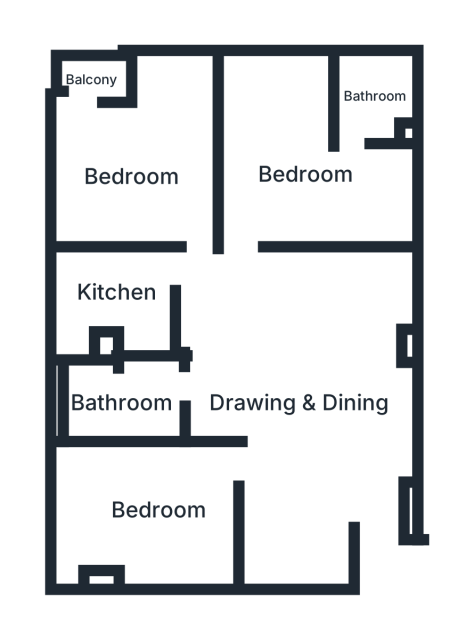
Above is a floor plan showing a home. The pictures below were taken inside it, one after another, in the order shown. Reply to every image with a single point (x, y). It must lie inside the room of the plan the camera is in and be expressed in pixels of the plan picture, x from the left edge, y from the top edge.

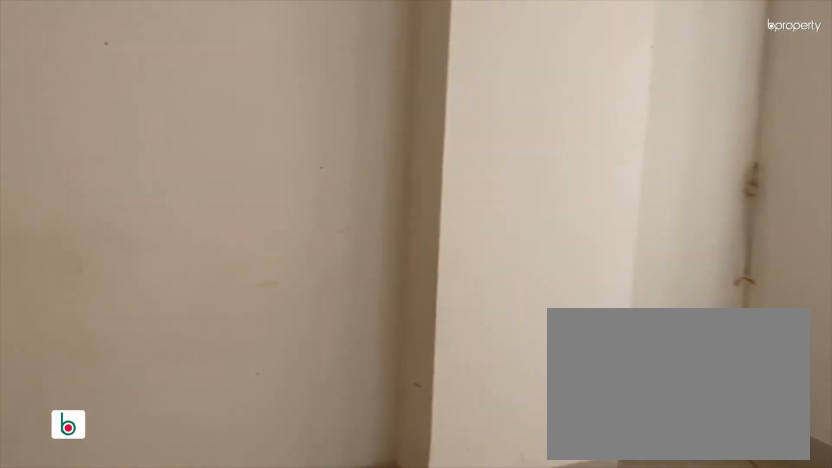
(164, 504)
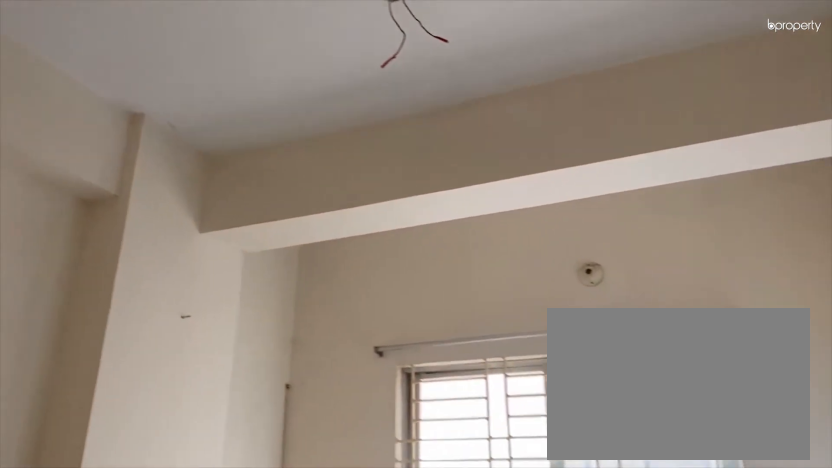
(164, 504)
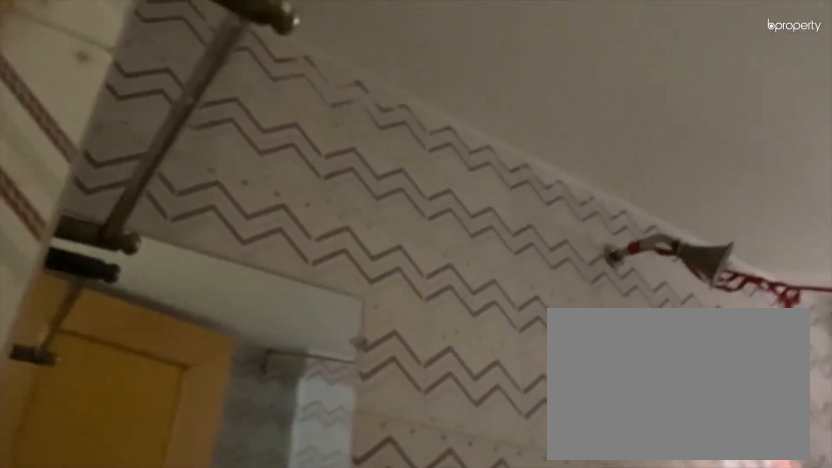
(130, 400)
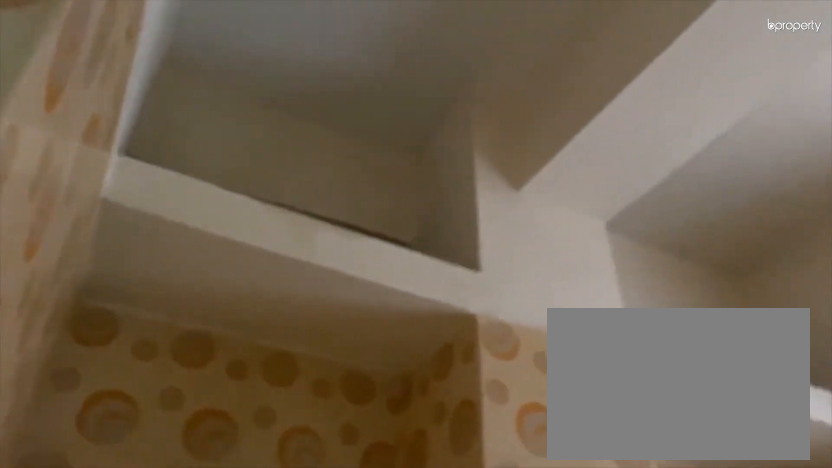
(119, 291)
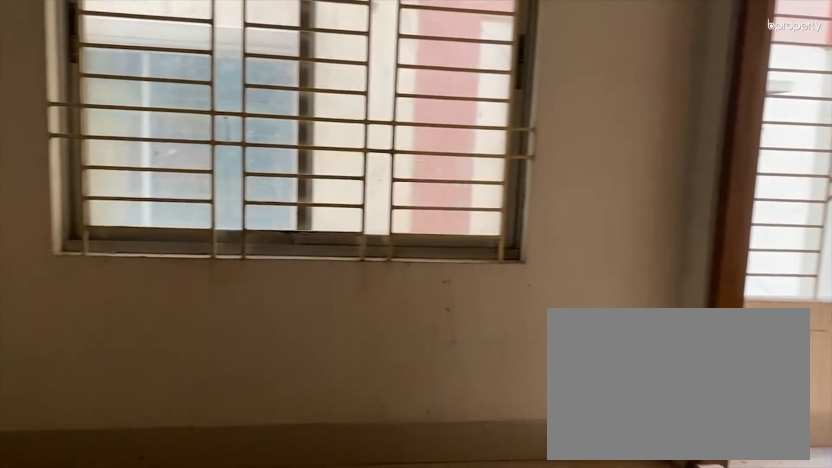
(128, 178)
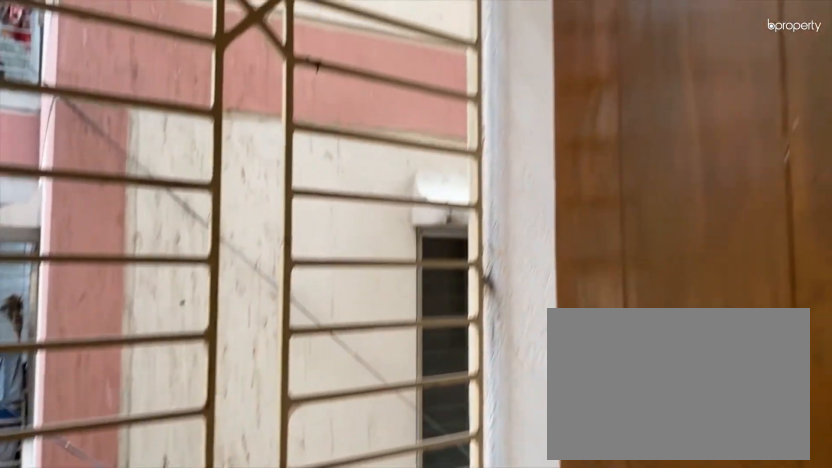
(92, 80)
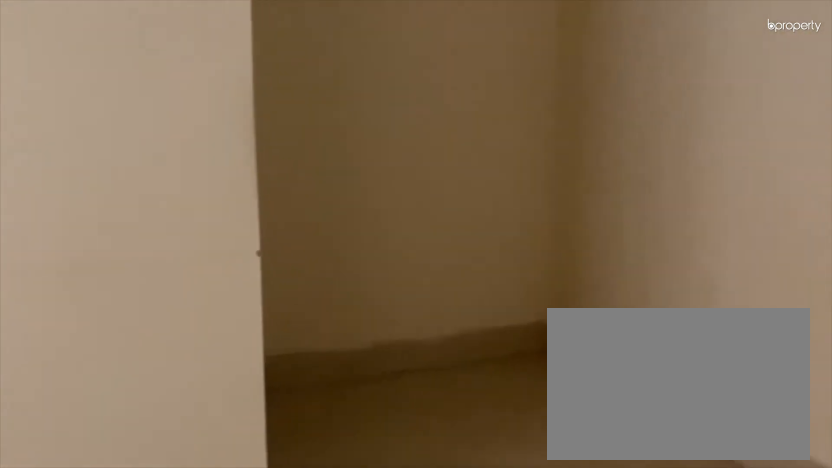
(300, 173)
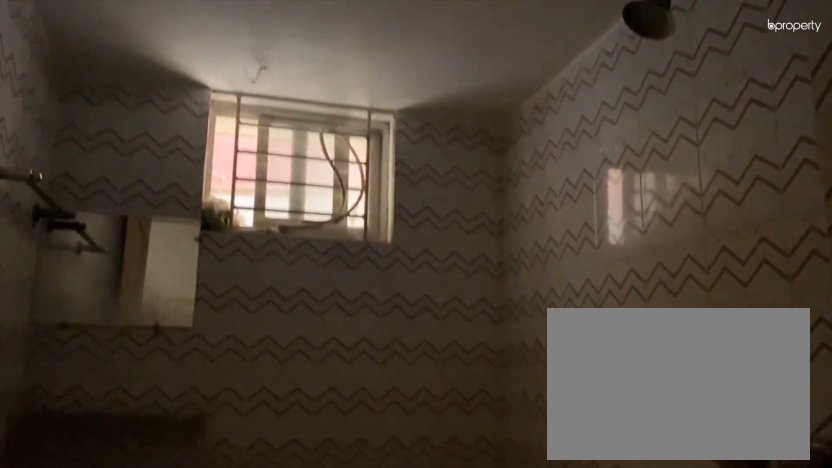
(368, 96)
